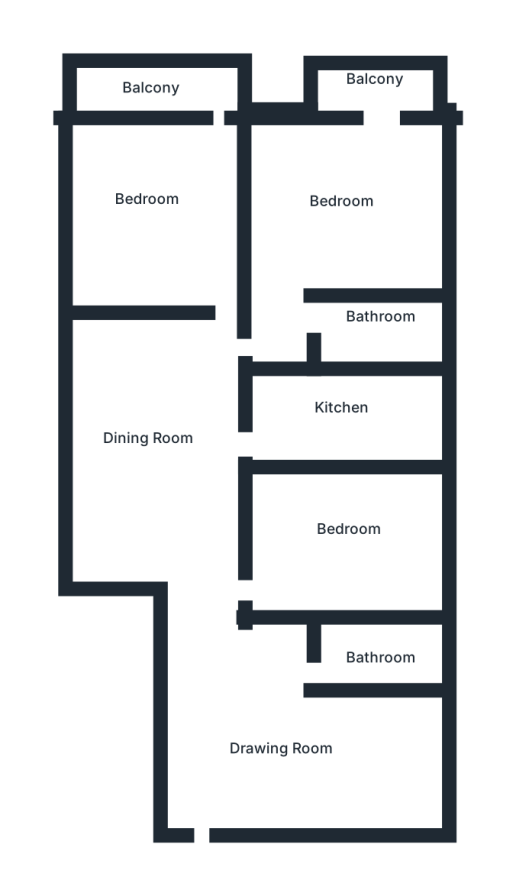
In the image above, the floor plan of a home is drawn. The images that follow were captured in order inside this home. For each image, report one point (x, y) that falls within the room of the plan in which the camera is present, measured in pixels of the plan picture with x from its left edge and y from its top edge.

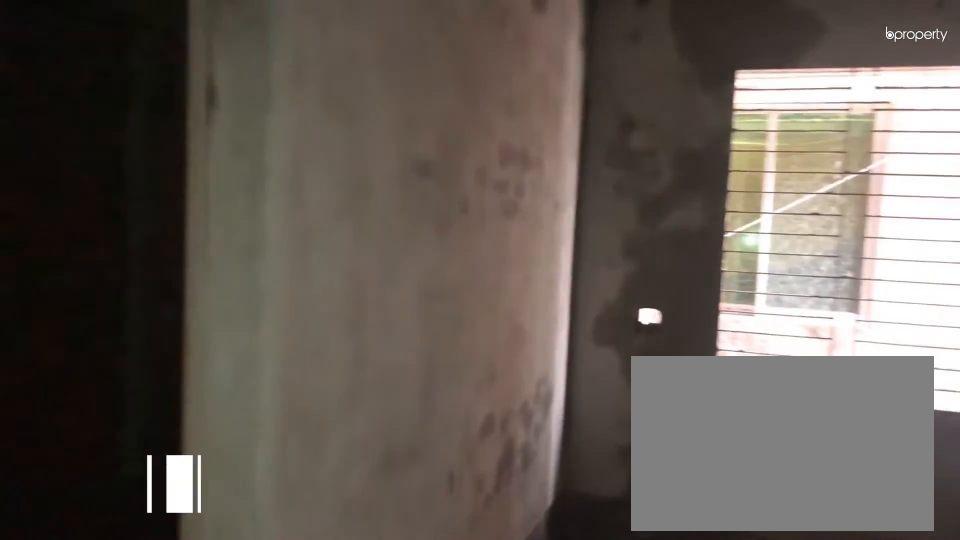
(257, 746)
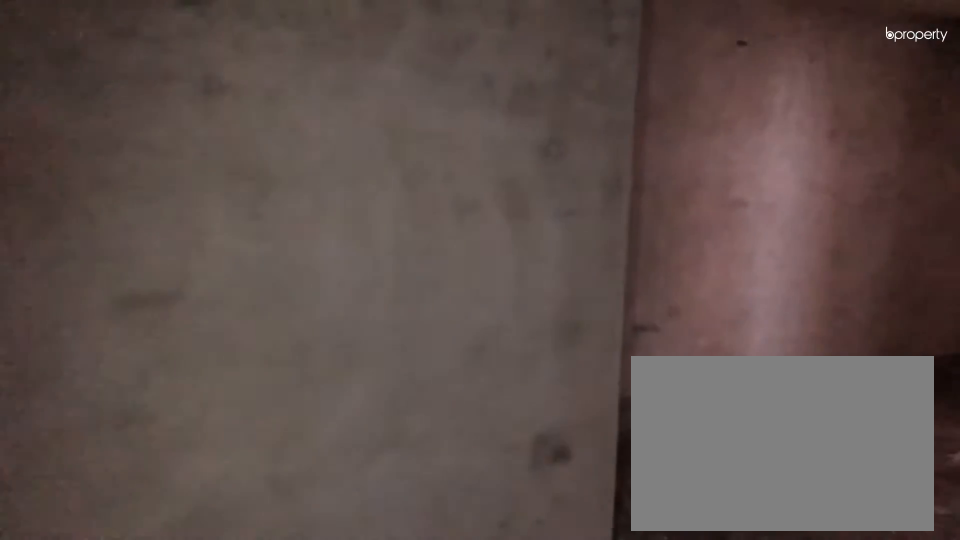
(257, 746)
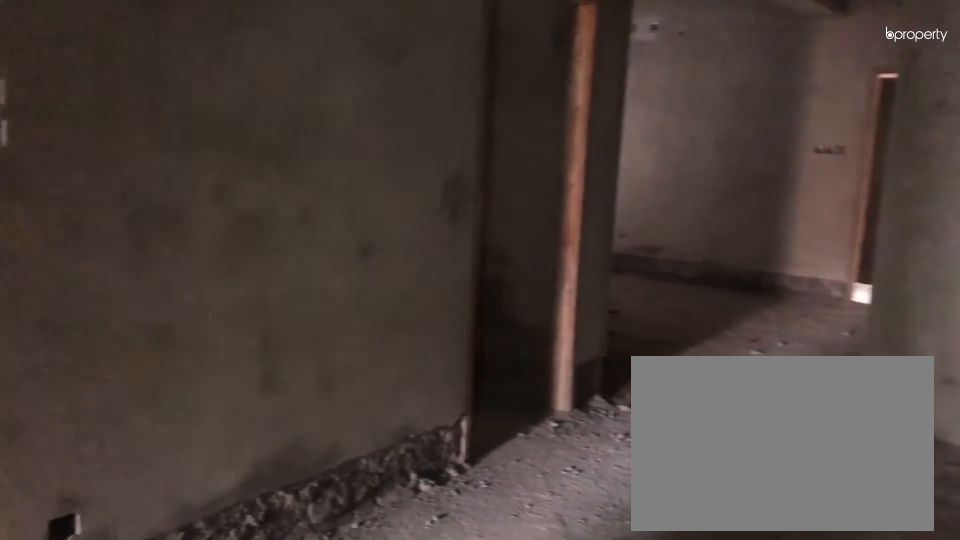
(164, 440)
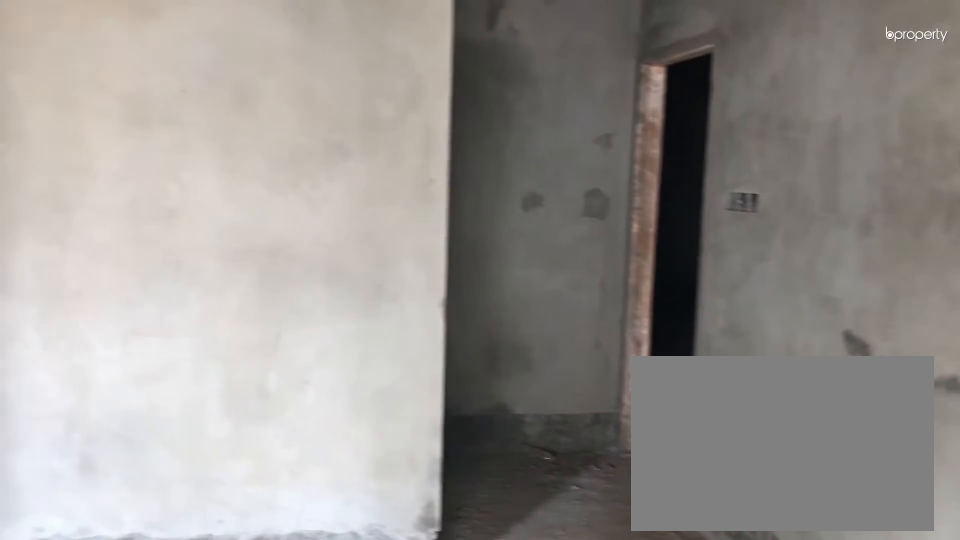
(364, 178)
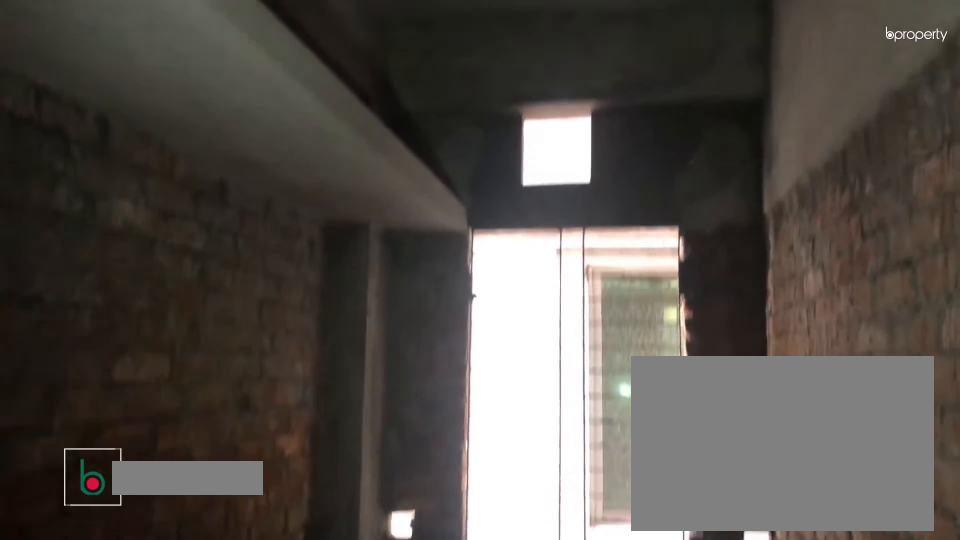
(345, 431)
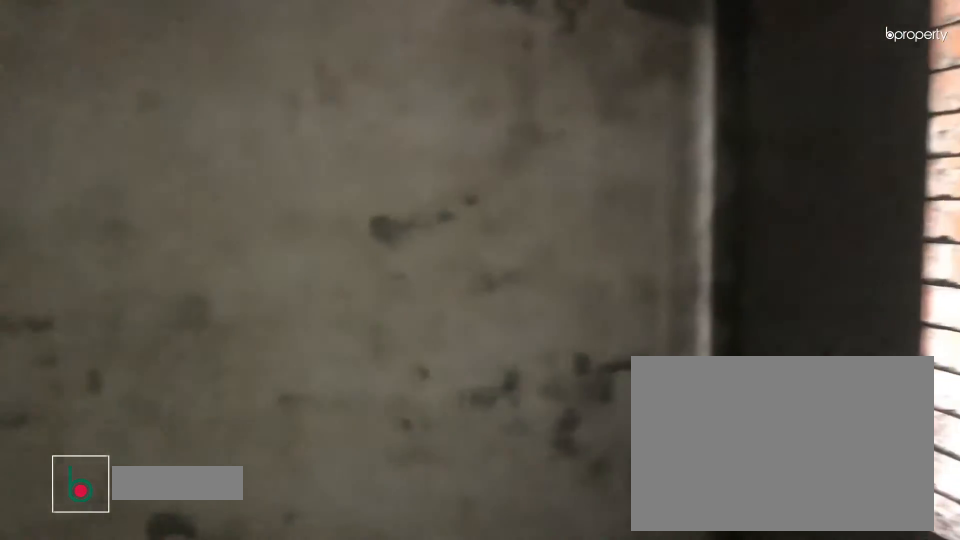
(349, 549)
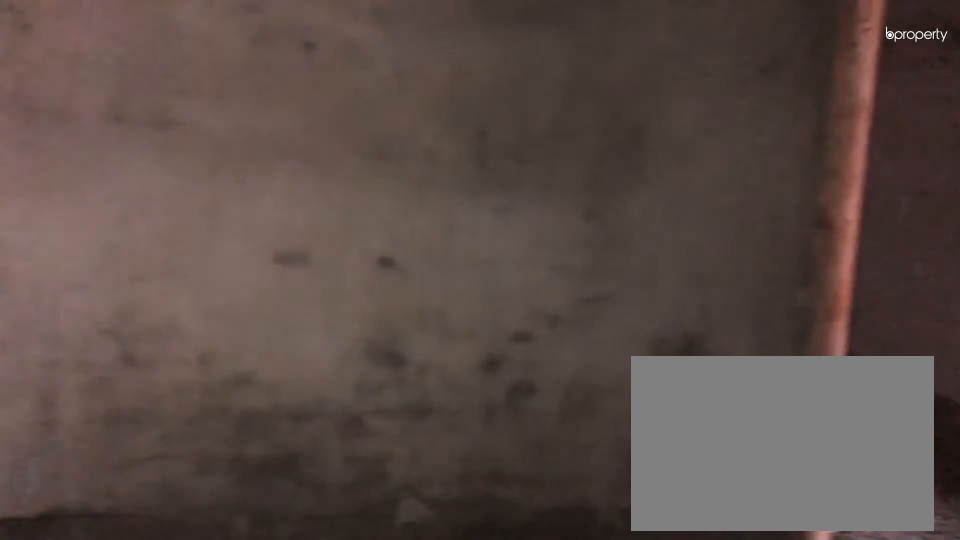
(349, 549)
